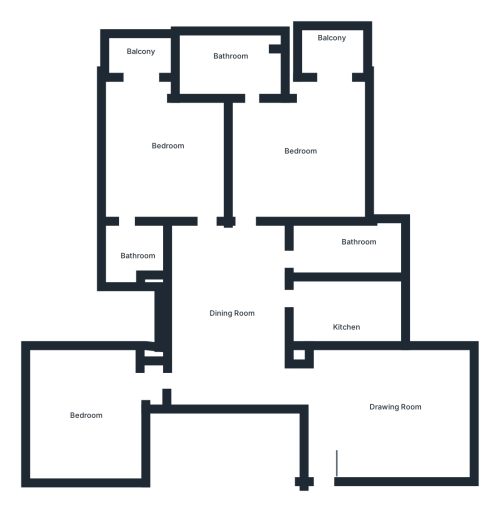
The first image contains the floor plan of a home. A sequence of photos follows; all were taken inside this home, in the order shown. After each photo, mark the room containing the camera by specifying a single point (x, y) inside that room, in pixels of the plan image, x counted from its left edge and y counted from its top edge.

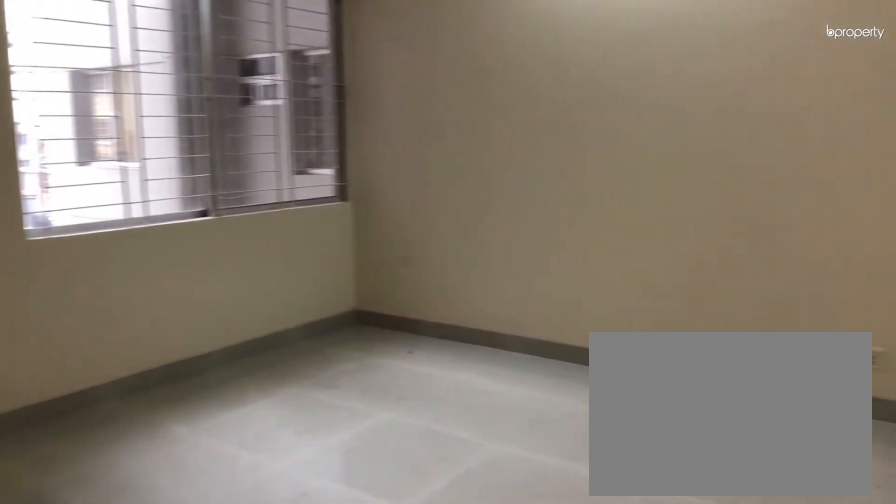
(393, 407)
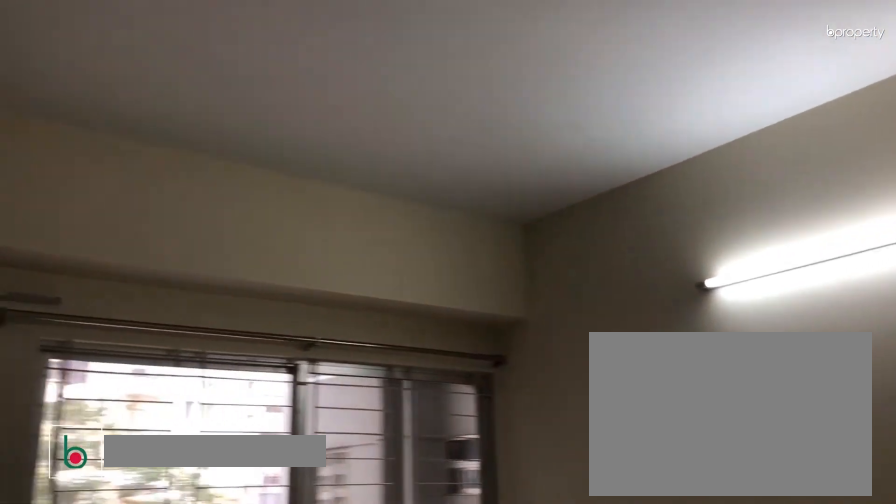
(393, 407)
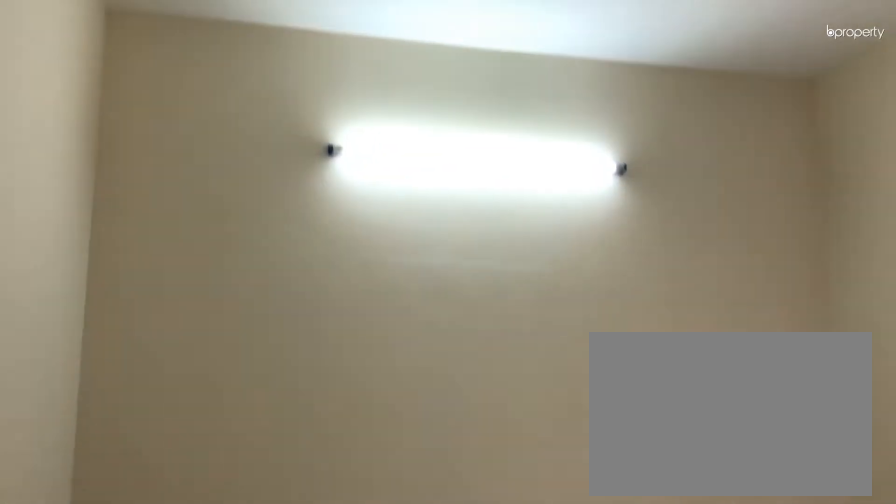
(85, 417)
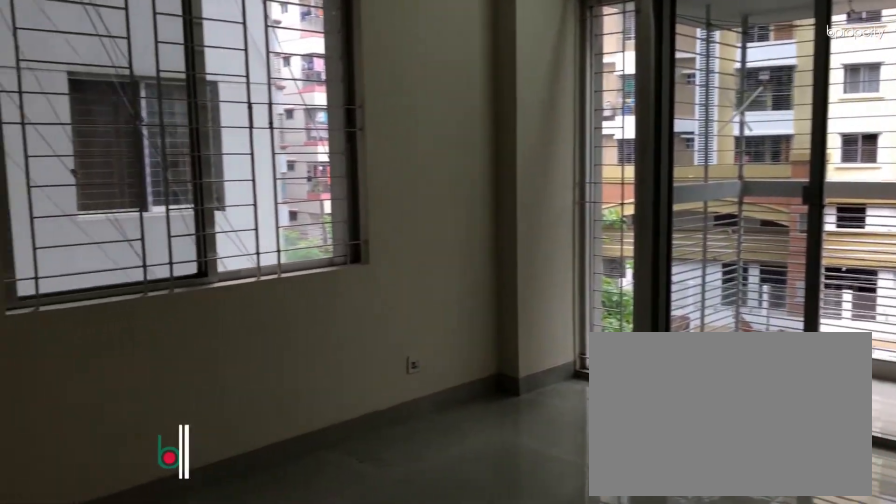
(168, 152)
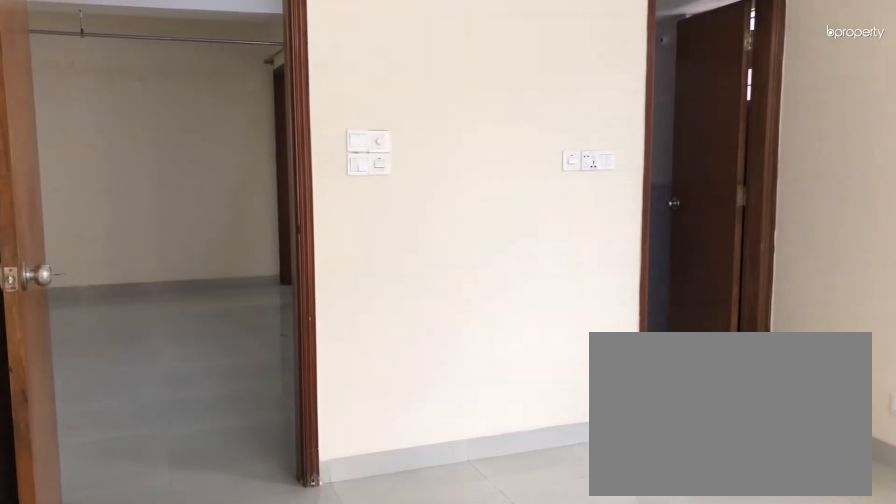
(167, 151)
